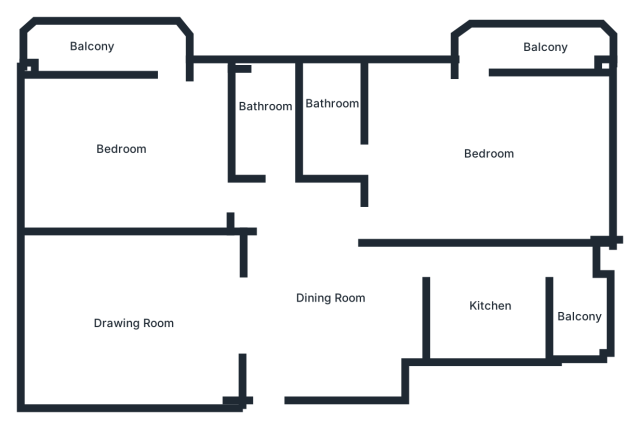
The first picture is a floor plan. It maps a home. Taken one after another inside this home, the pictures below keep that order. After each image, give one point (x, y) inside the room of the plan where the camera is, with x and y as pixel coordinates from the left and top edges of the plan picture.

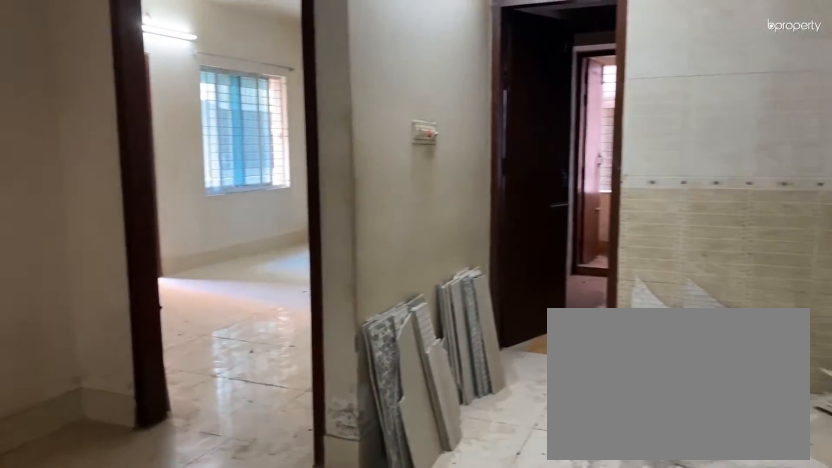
(324, 289)
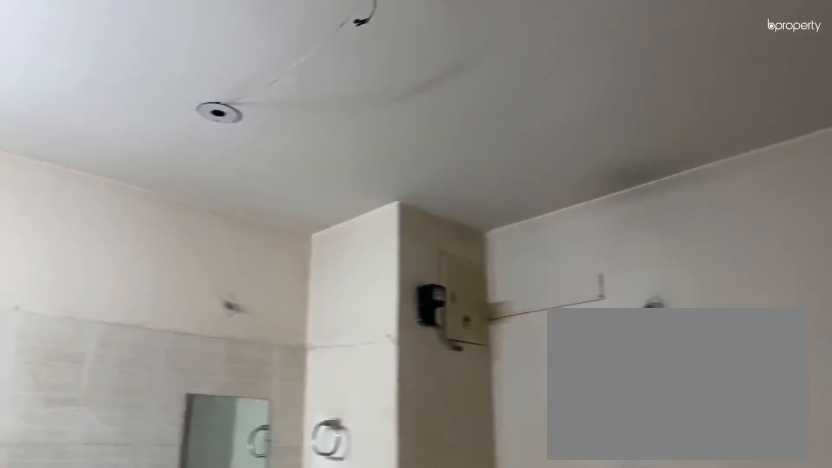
(324, 289)
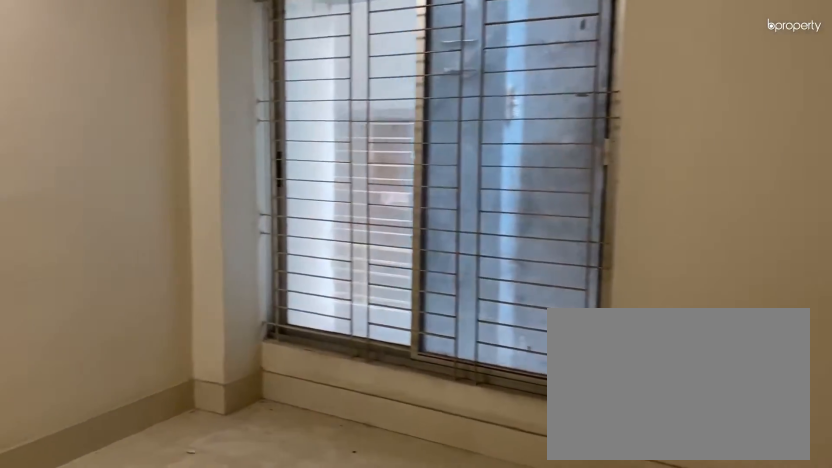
(127, 314)
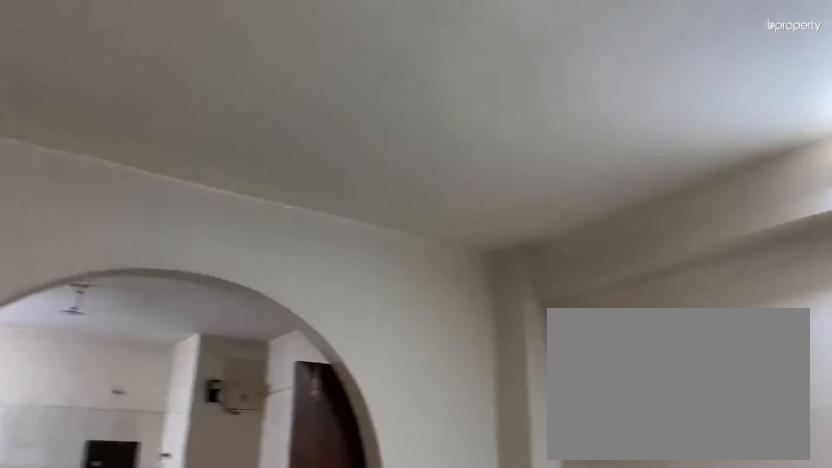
(127, 314)
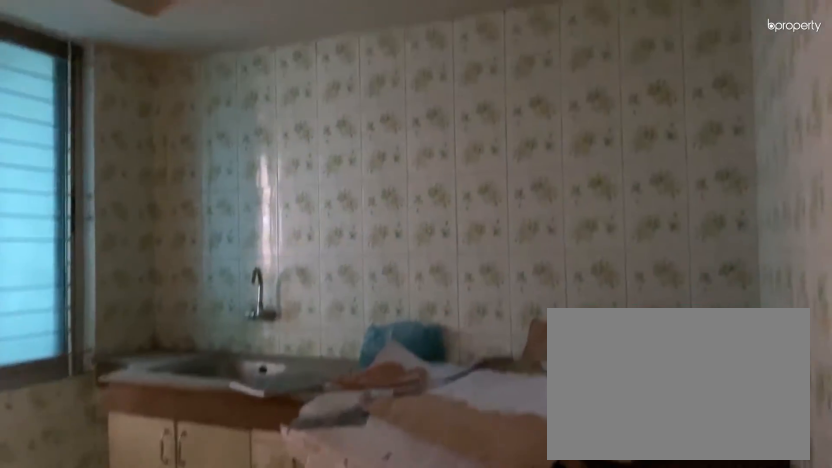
(485, 304)
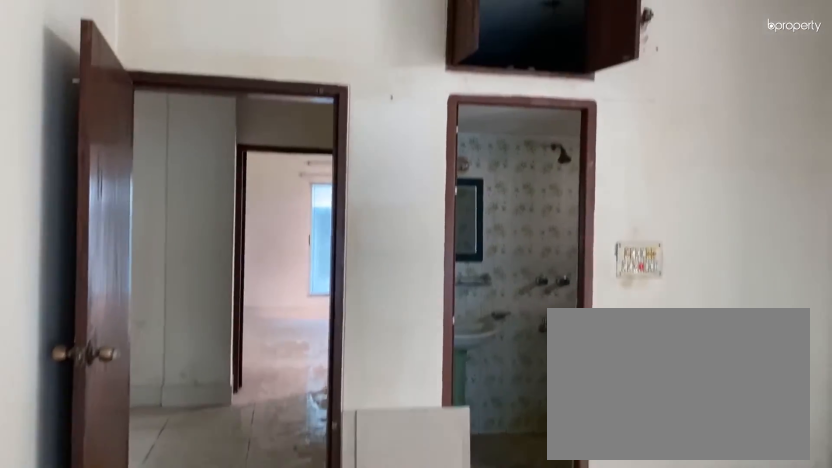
(489, 145)
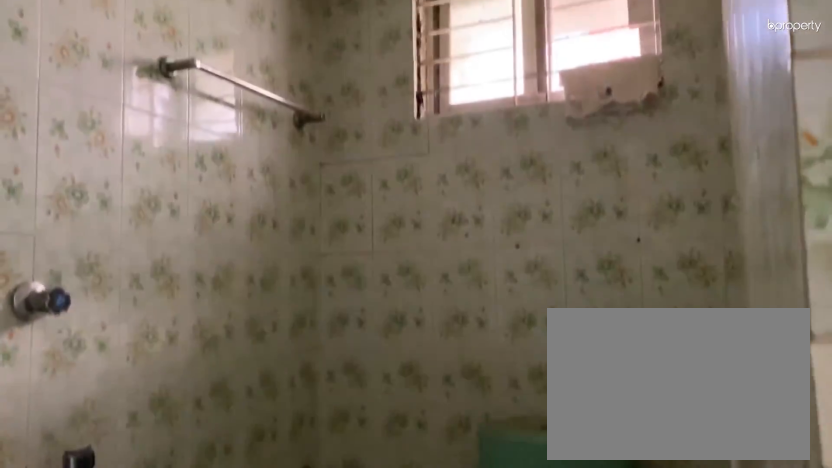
(329, 111)
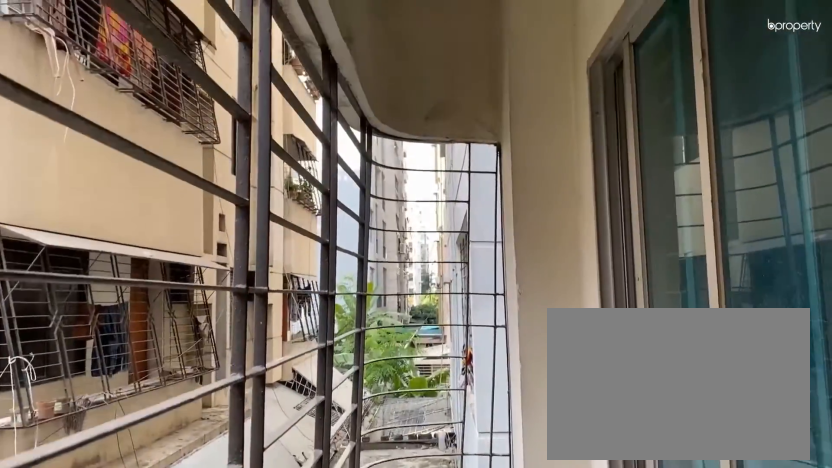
(524, 43)
